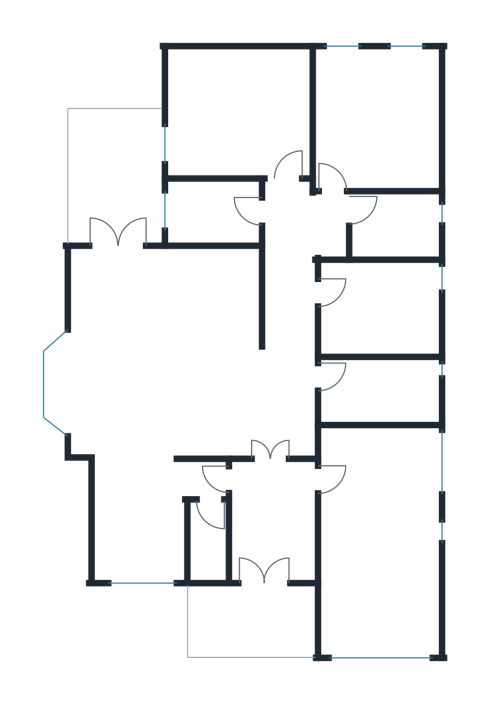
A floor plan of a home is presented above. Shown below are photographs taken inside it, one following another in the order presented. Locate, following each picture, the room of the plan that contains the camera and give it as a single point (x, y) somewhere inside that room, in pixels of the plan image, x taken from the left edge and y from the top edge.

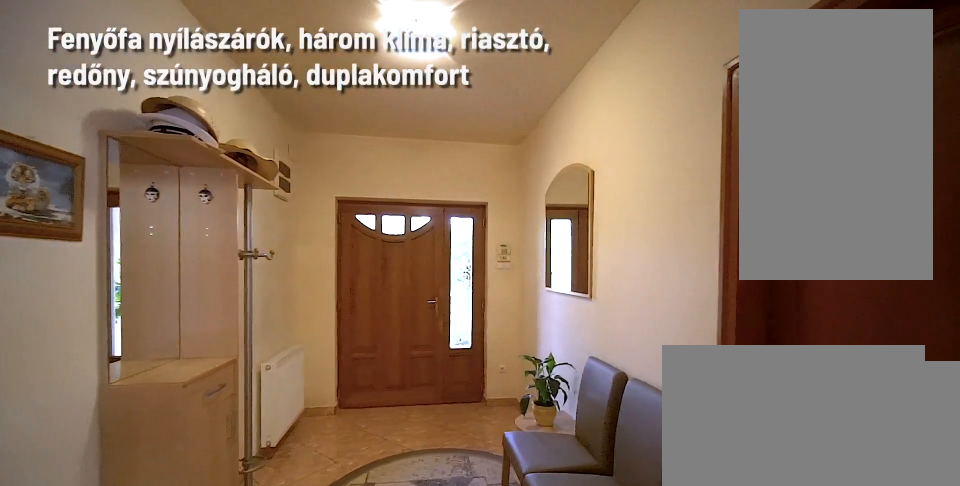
(271, 520)
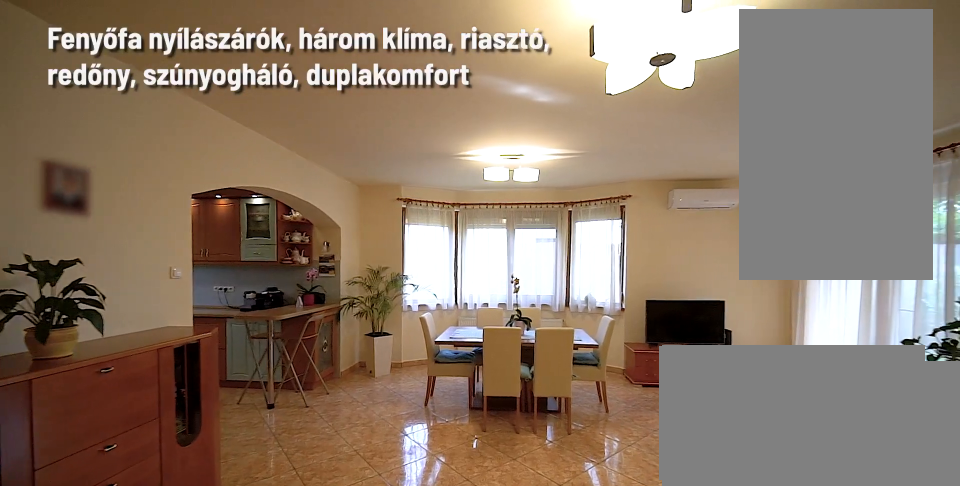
(158, 365)
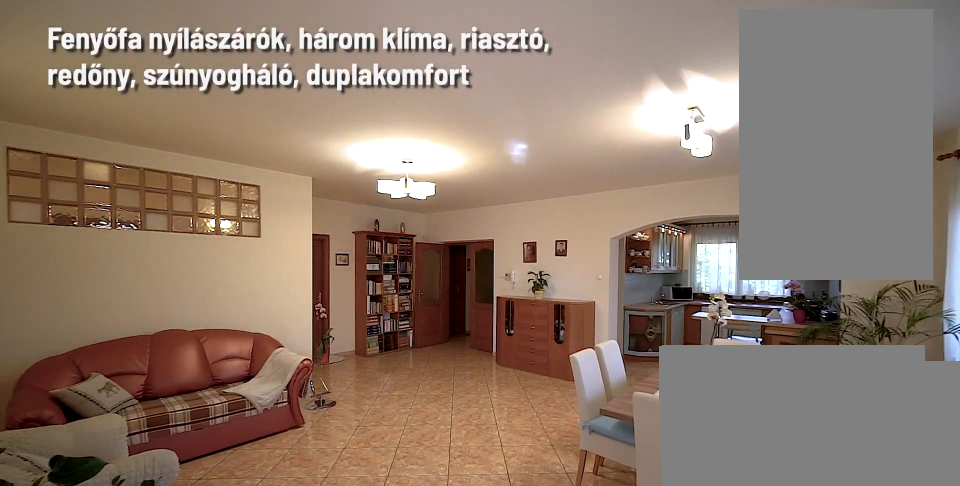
(159, 365)
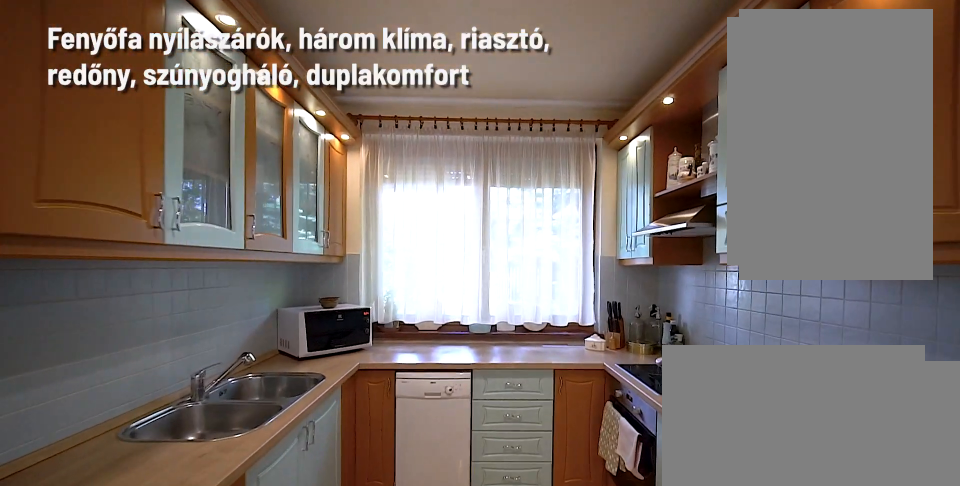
(141, 519)
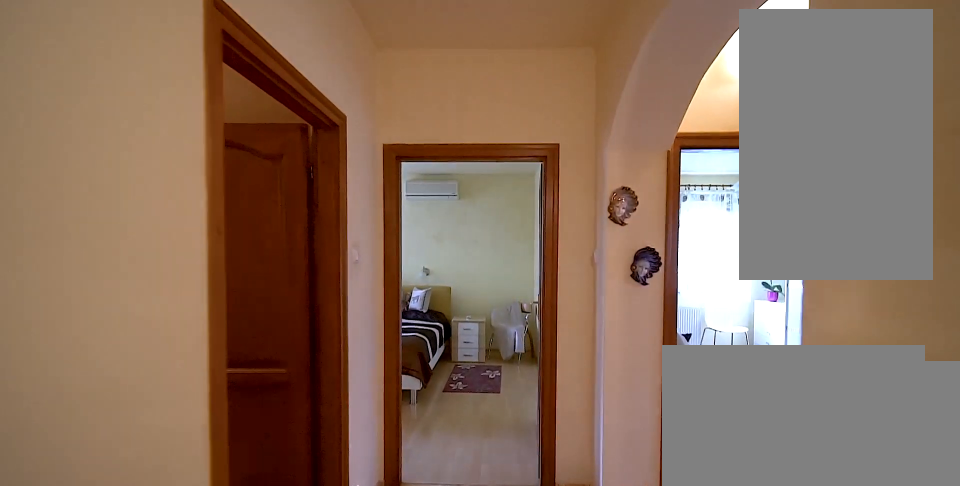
(292, 313)
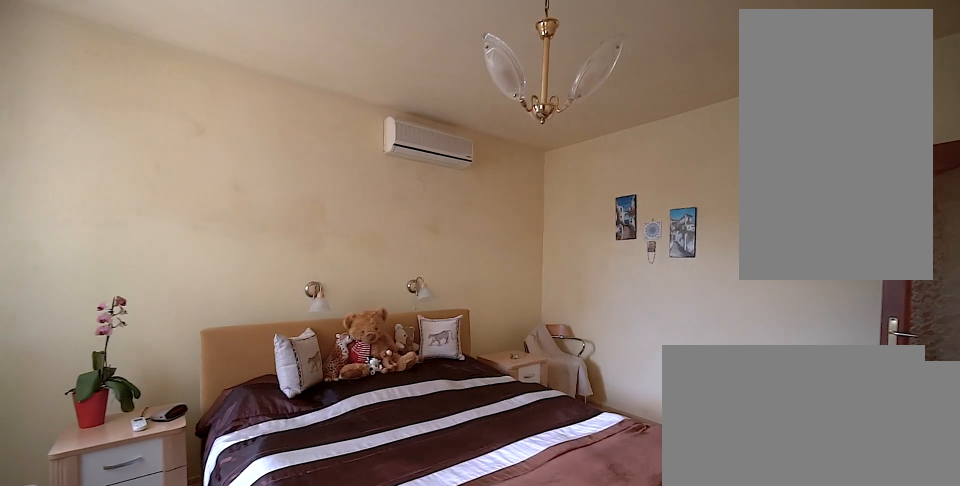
(242, 121)
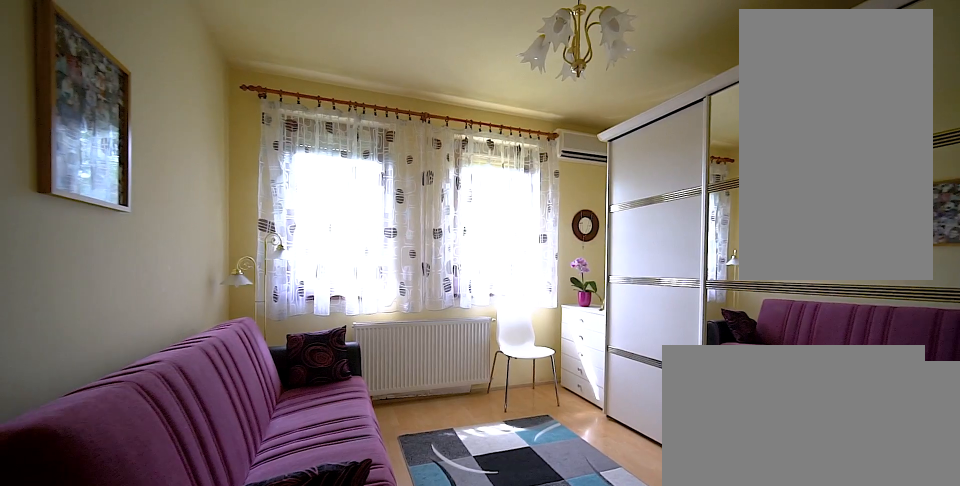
(378, 119)
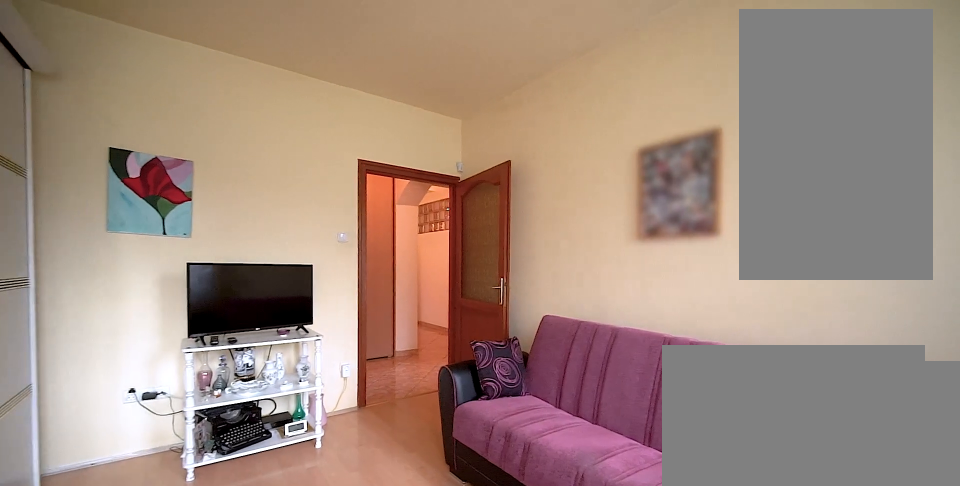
(378, 119)
